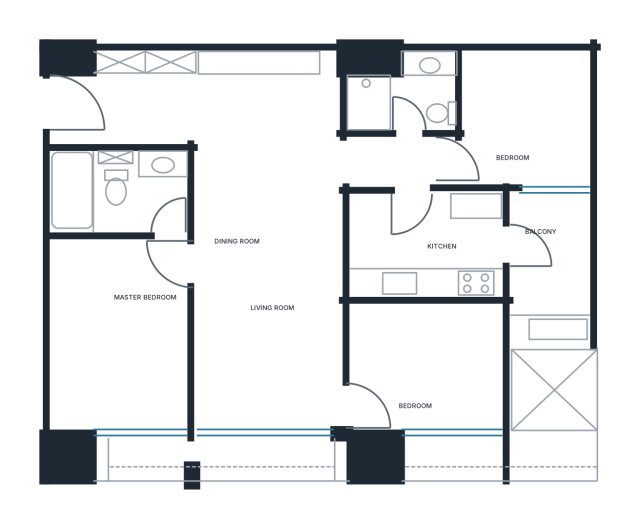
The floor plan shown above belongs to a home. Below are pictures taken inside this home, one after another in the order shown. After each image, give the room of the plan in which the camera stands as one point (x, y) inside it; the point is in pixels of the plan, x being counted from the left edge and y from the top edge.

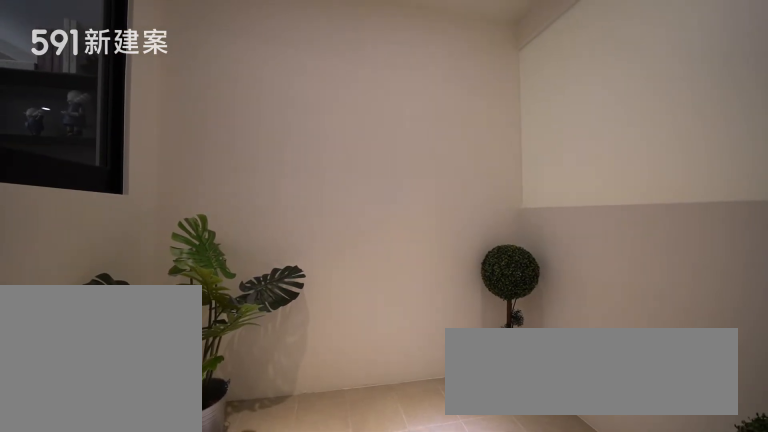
(552, 252)
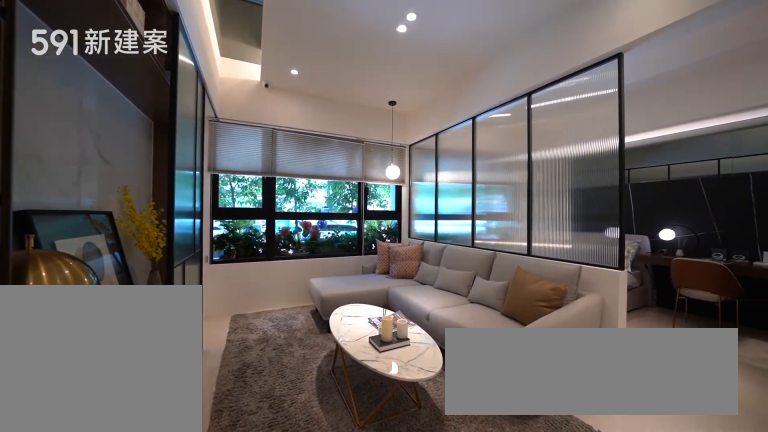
(268, 352)
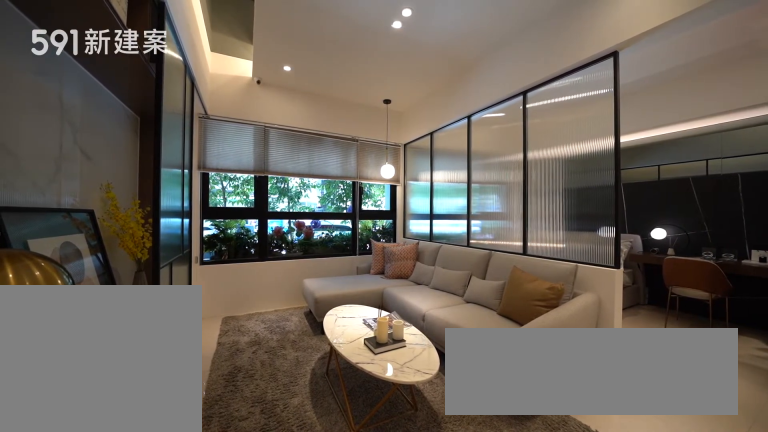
(268, 352)
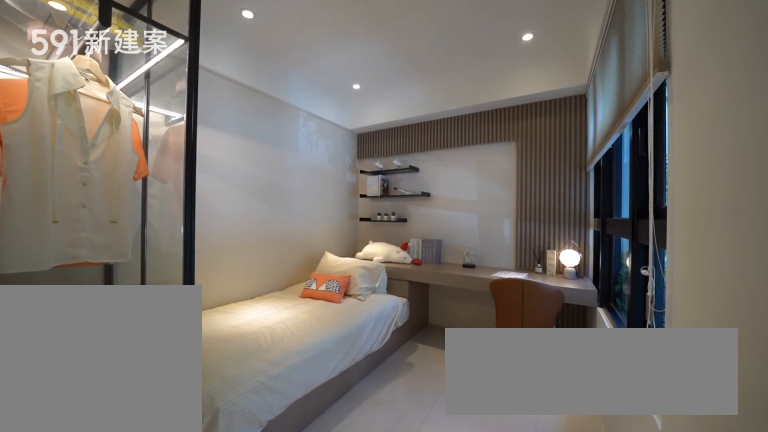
(428, 368)
